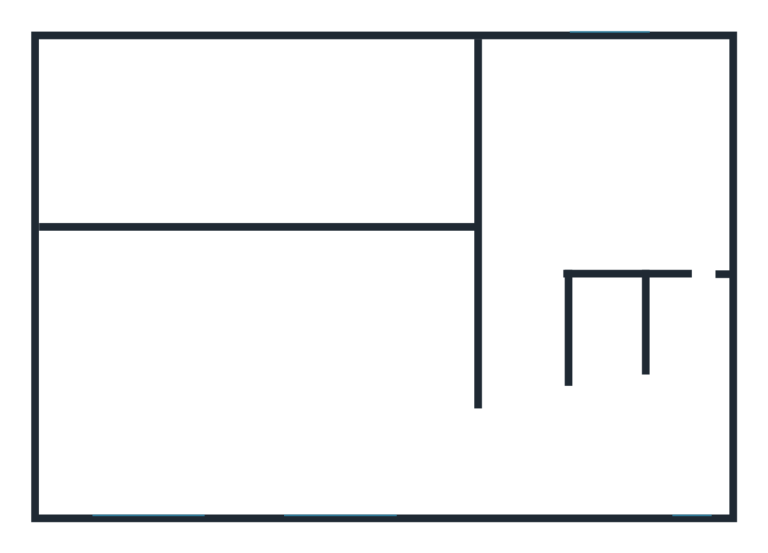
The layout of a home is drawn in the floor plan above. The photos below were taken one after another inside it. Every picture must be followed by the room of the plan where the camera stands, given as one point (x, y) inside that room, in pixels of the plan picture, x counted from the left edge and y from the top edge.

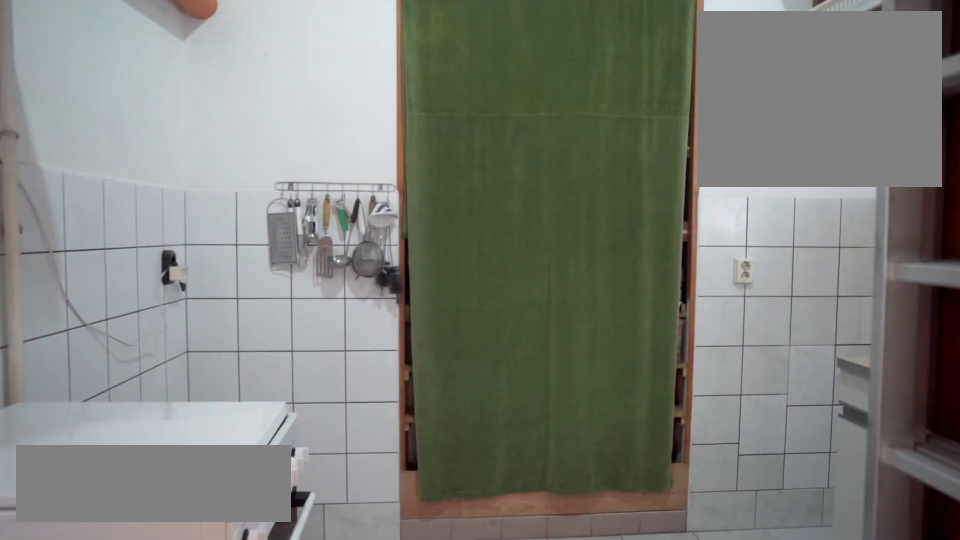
(545, 263)
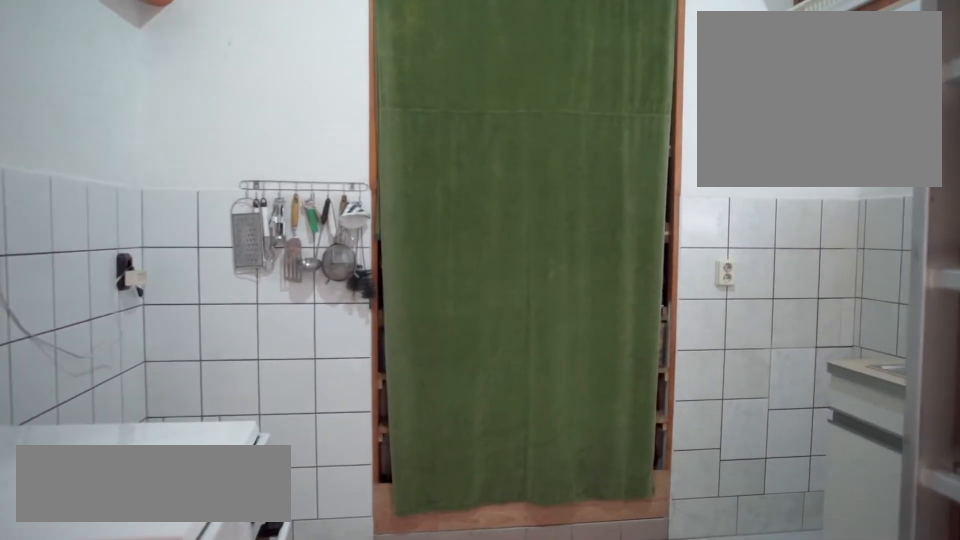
(546, 254)
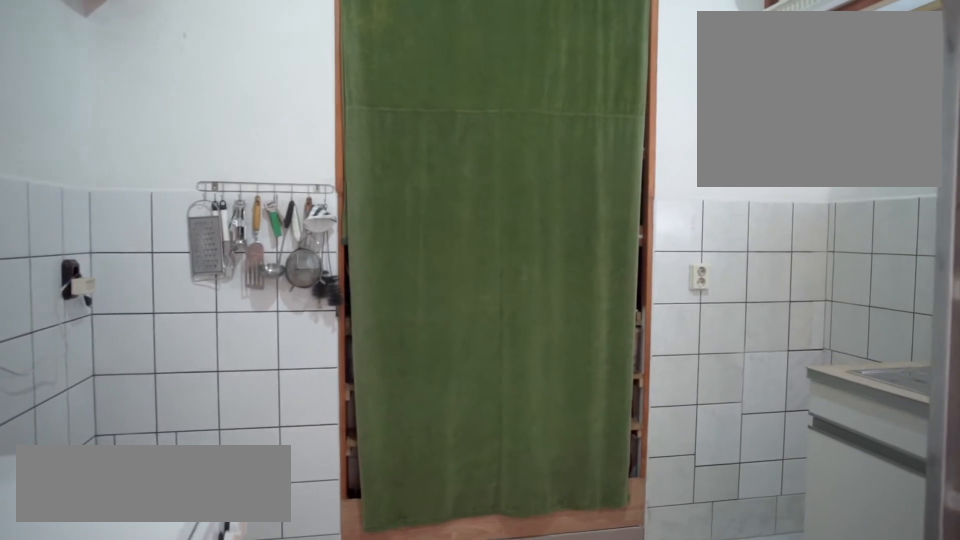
(547, 245)
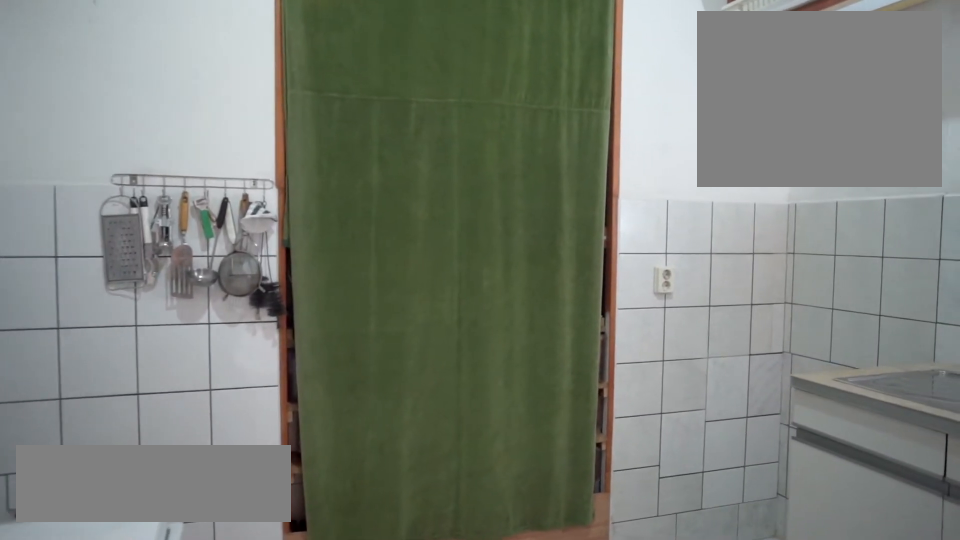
(549, 228)
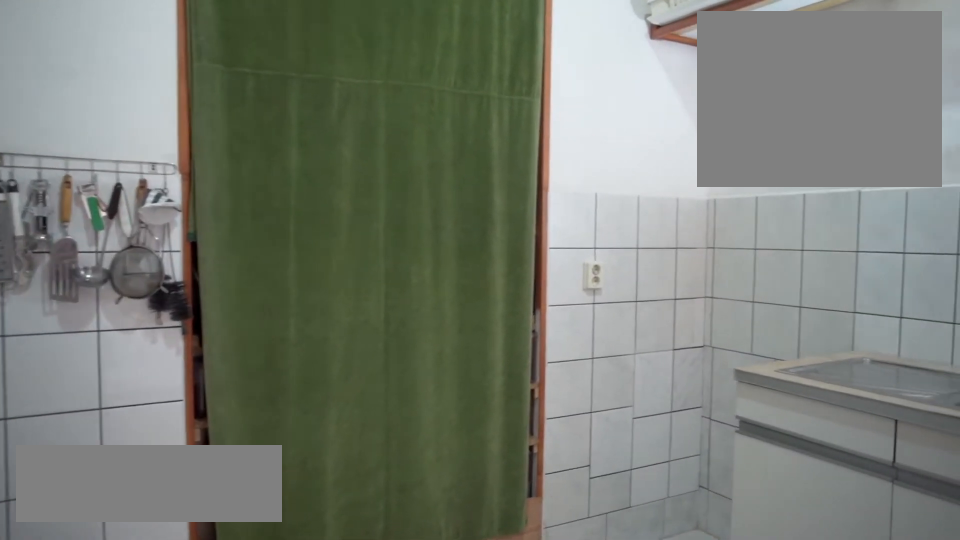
(550, 216)
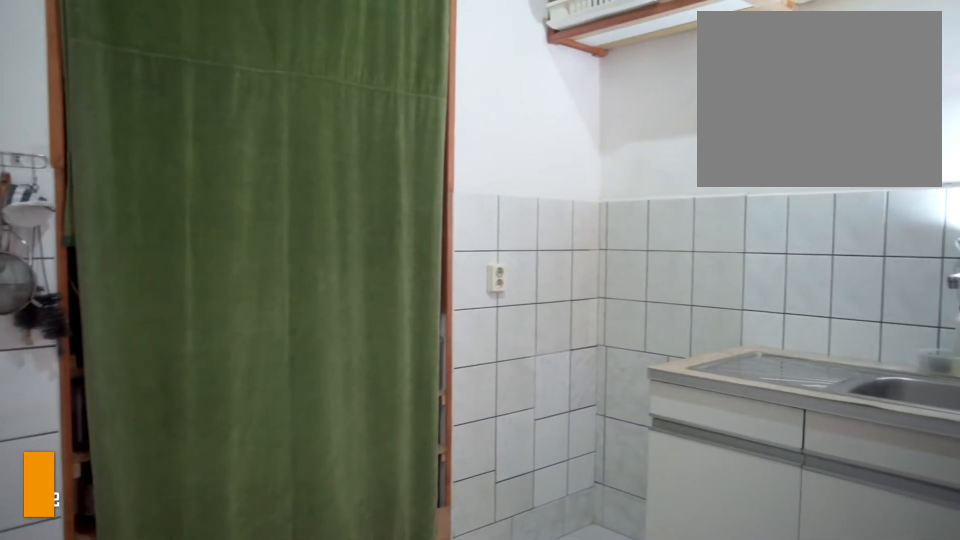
(552, 205)
